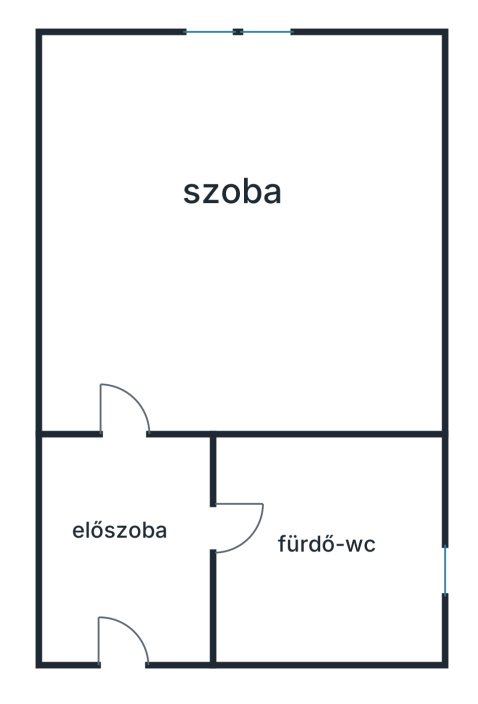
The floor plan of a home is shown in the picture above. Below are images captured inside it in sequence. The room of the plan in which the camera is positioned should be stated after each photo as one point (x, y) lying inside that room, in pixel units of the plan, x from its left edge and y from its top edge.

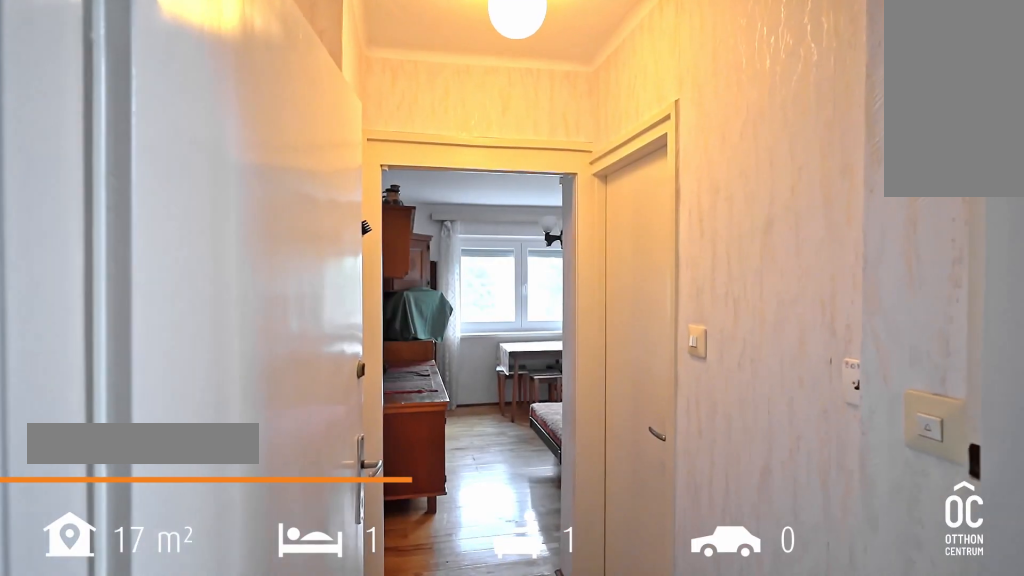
(121, 601)
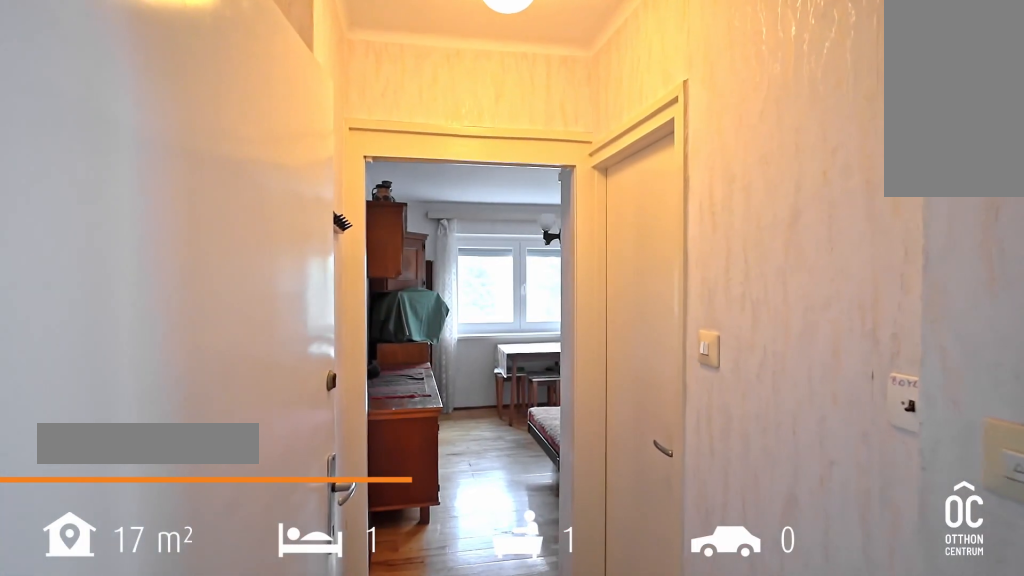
(121, 601)
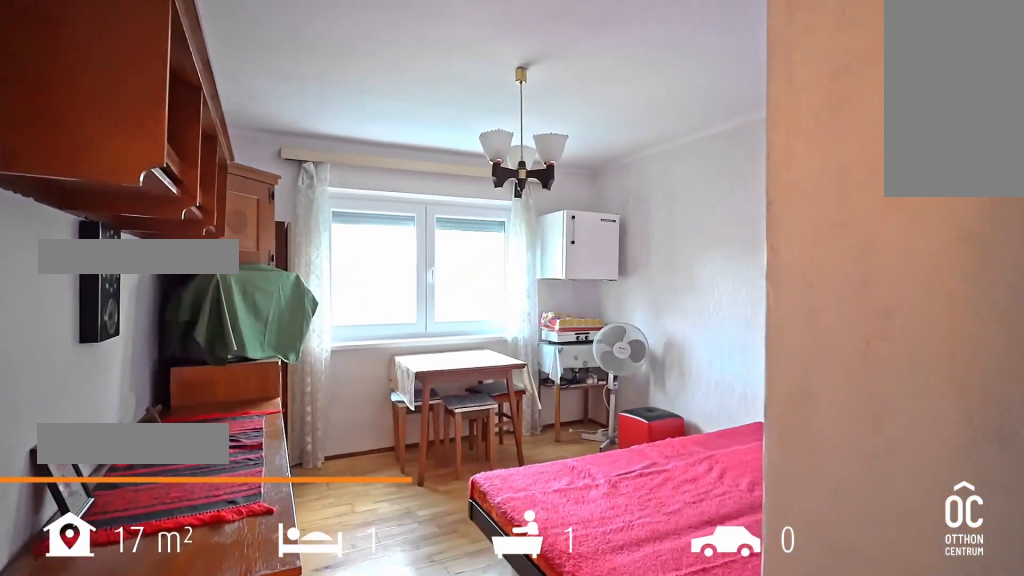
(239, 215)
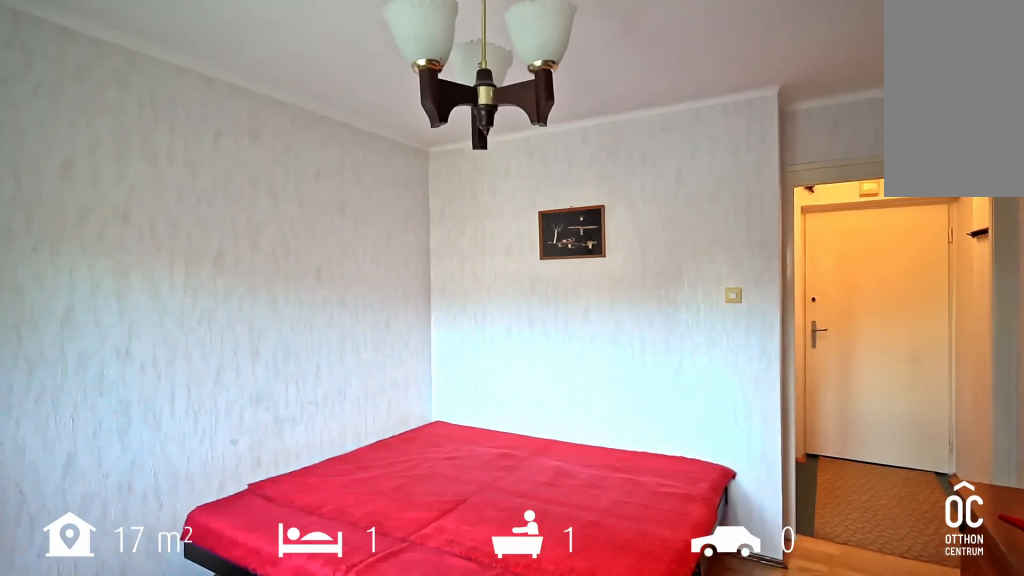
(239, 215)
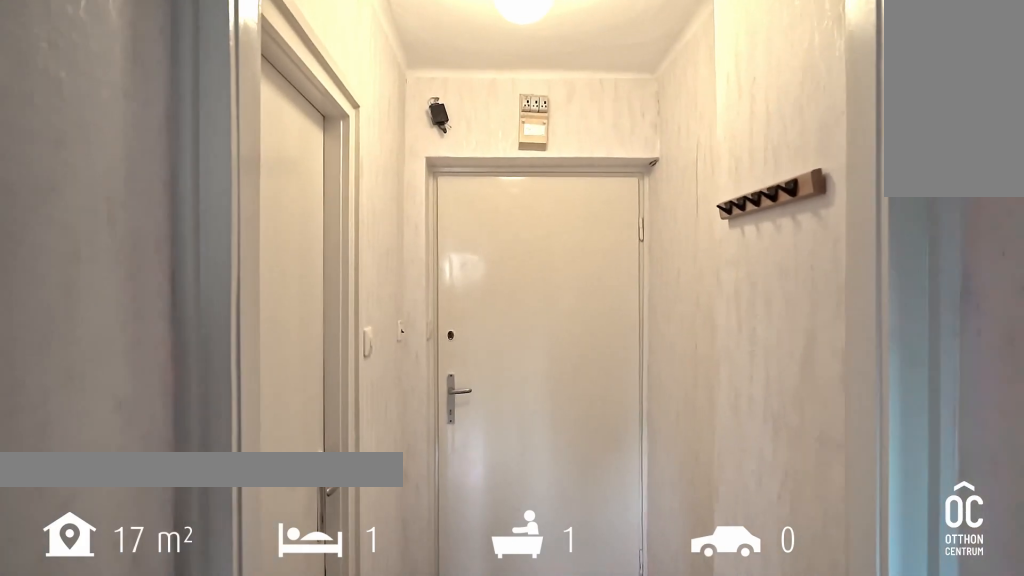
(165, 529)
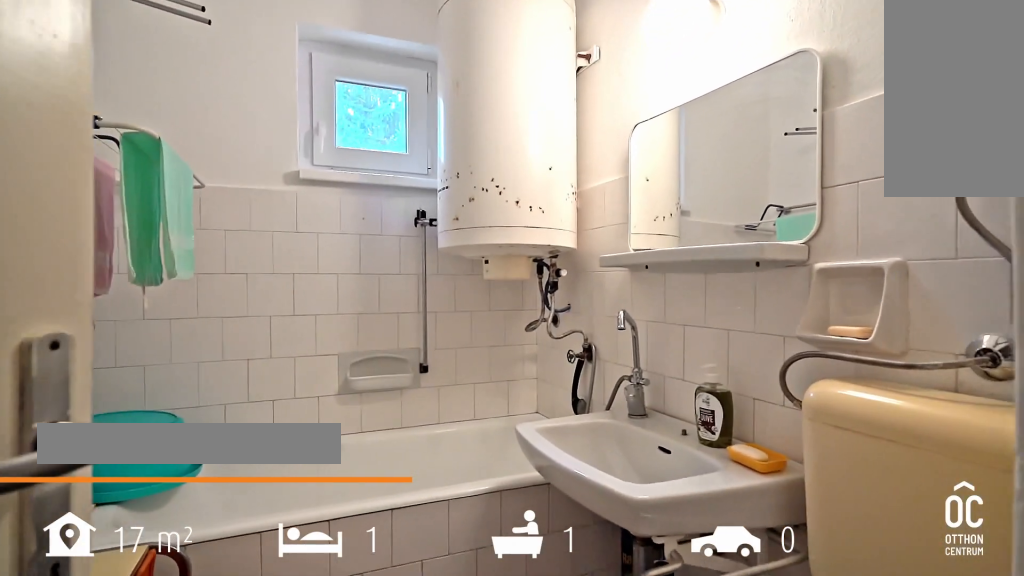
(326, 553)
